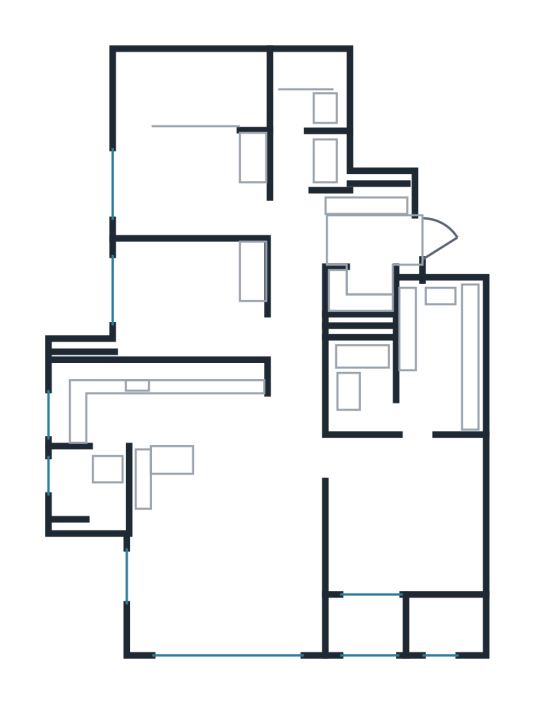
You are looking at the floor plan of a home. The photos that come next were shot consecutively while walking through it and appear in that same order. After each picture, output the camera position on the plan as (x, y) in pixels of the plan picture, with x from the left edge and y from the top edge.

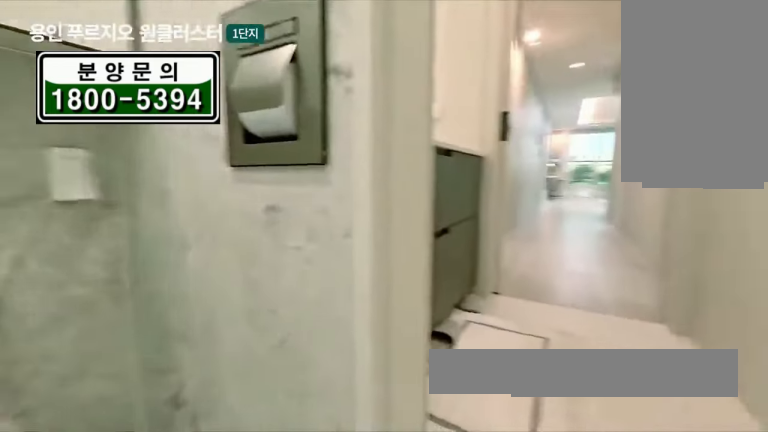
(311, 139)
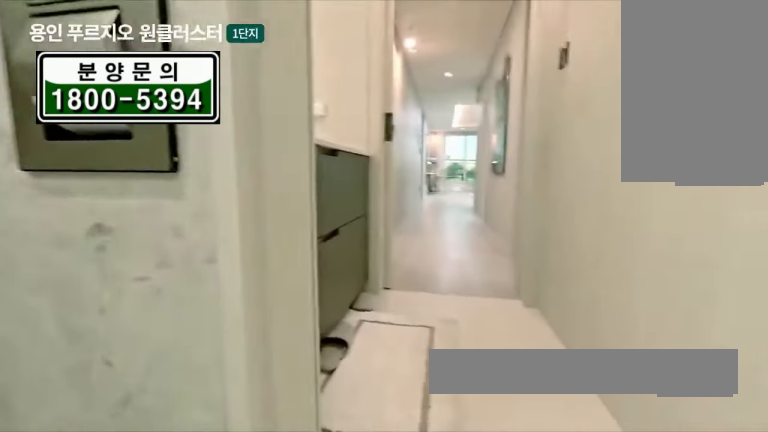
(311, 149)
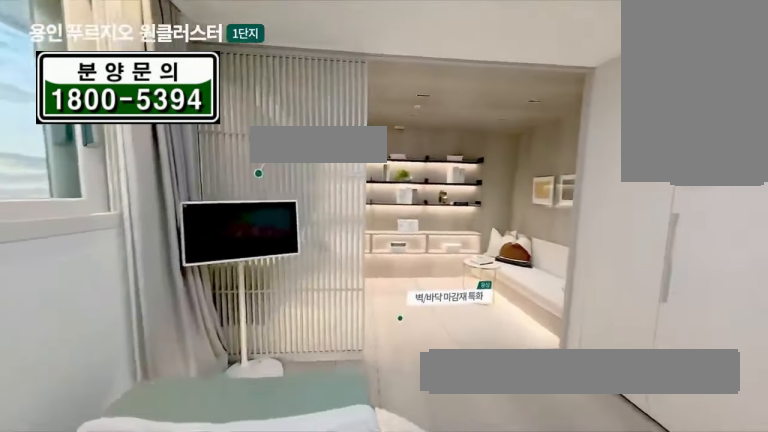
(187, 165)
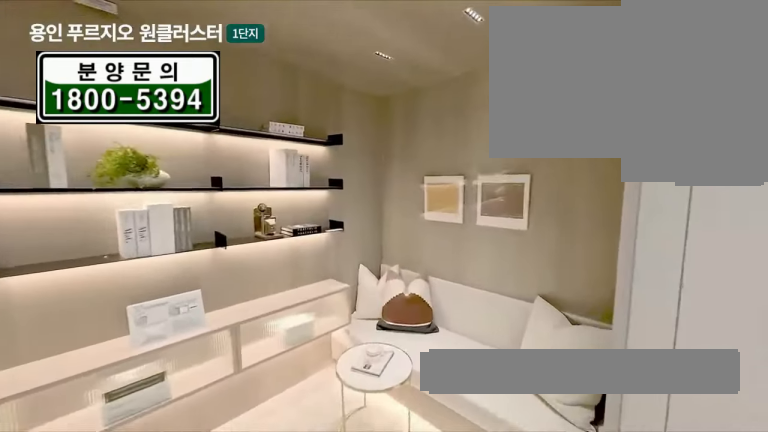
(195, 155)
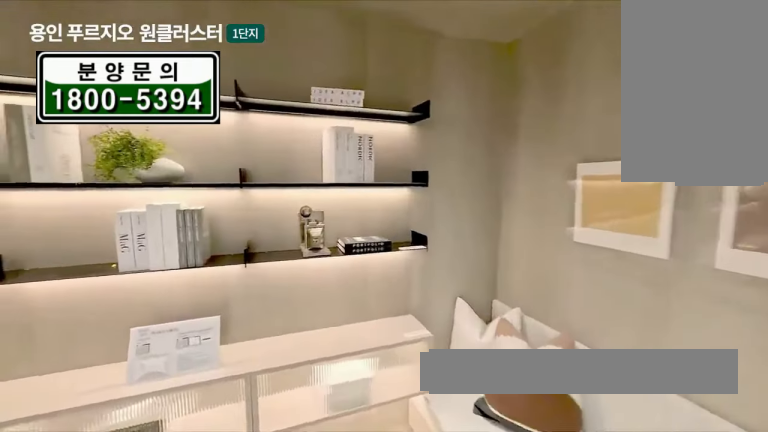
(195, 155)
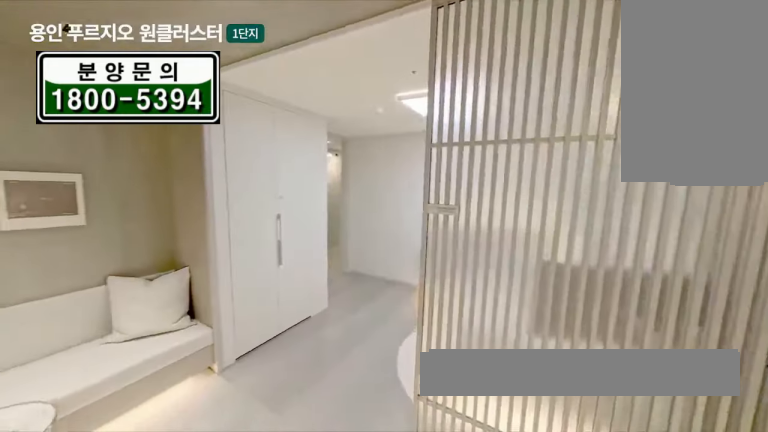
(195, 155)
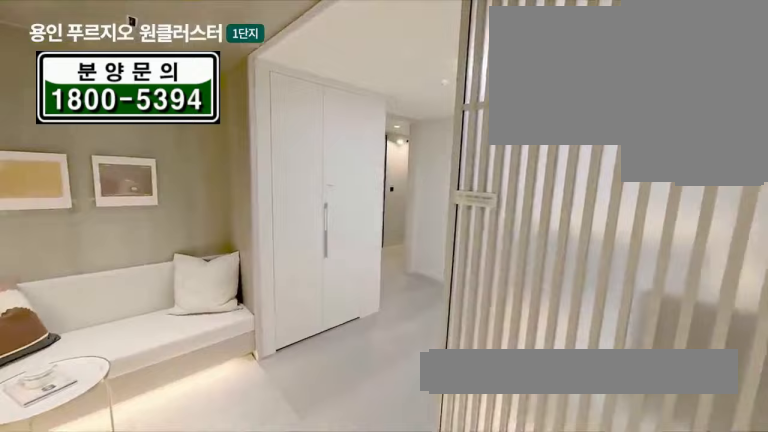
(187, 168)
